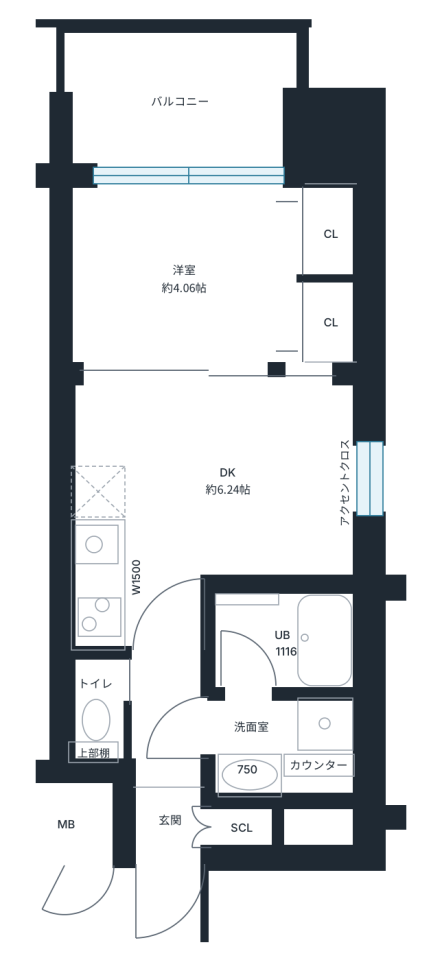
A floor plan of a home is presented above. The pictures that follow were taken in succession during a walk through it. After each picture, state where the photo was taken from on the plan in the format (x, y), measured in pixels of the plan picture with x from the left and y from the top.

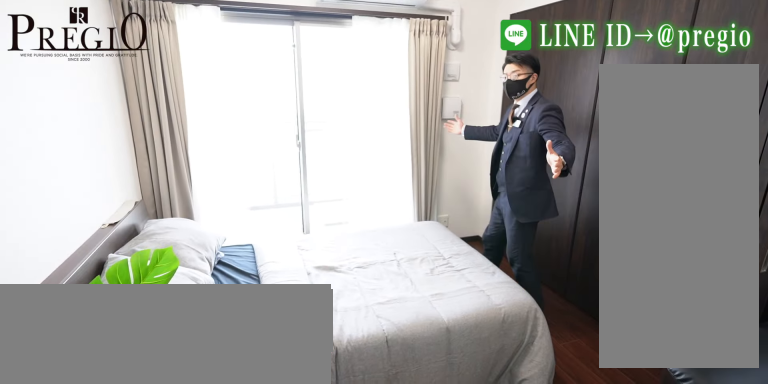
(179, 279)
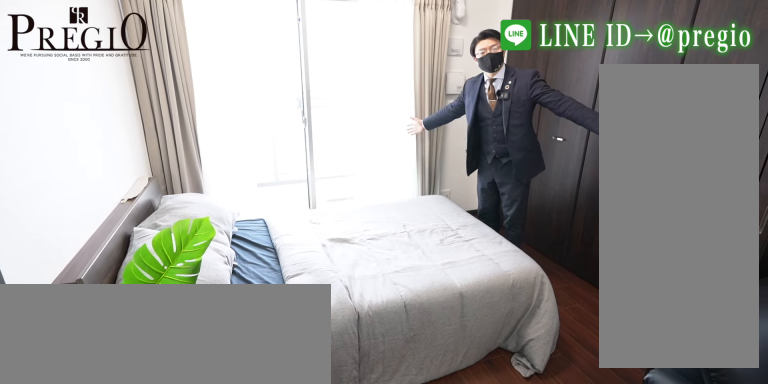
(179, 279)
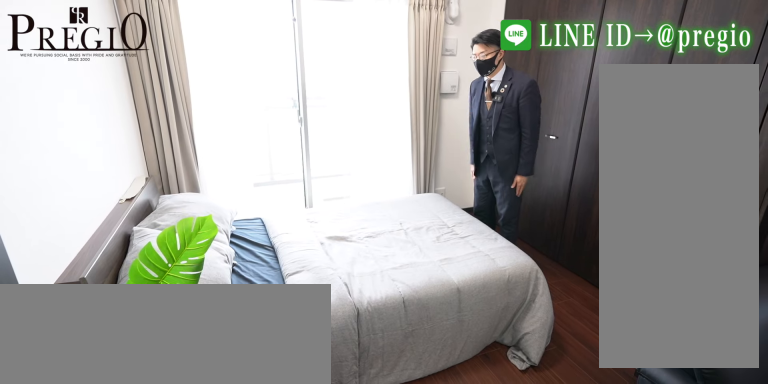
(179, 279)
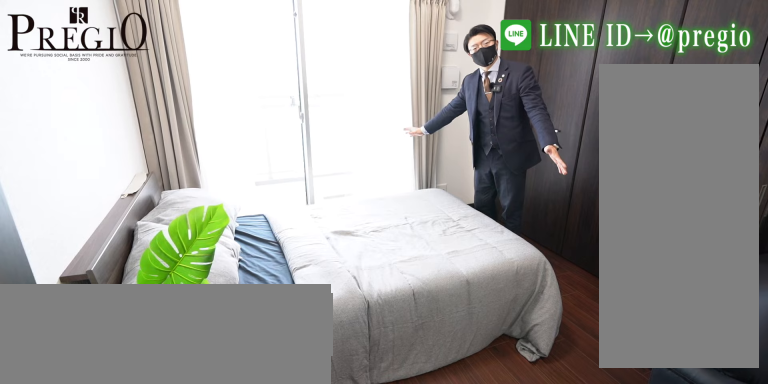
(181, 287)
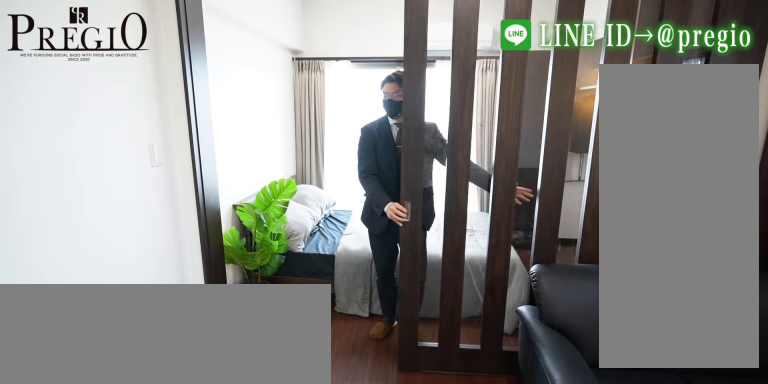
(192, 380)
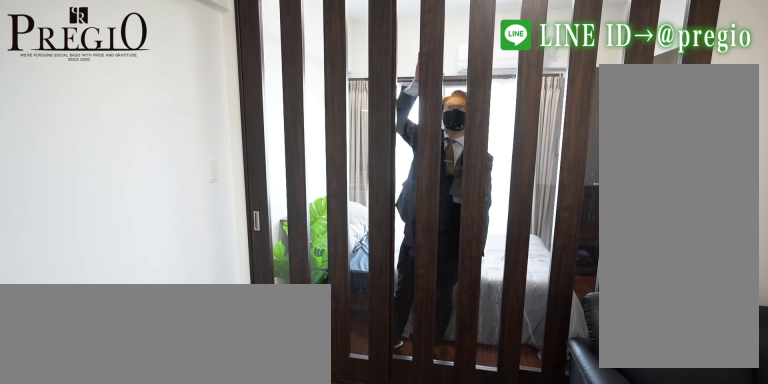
(194, 380)
